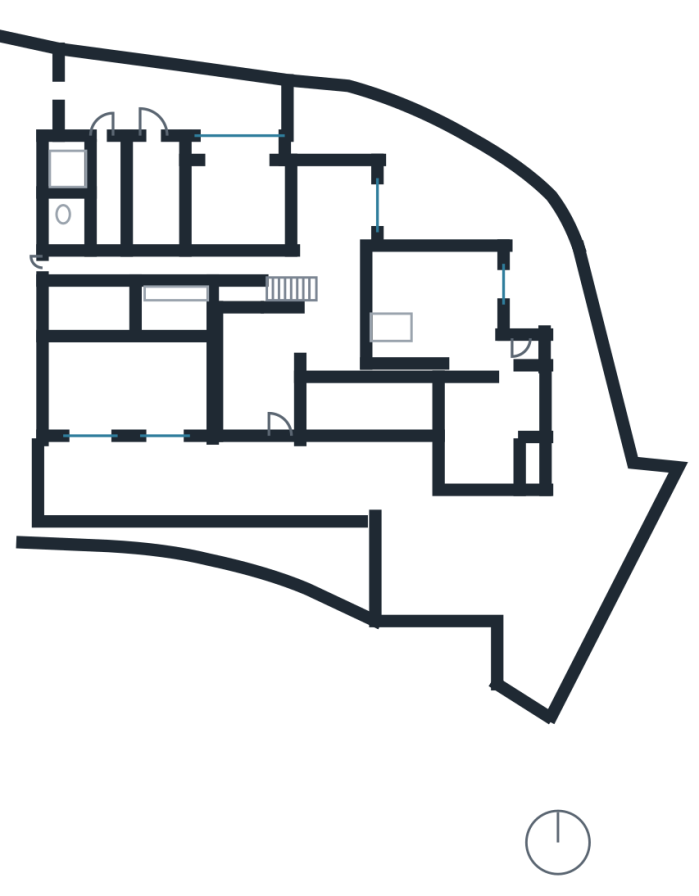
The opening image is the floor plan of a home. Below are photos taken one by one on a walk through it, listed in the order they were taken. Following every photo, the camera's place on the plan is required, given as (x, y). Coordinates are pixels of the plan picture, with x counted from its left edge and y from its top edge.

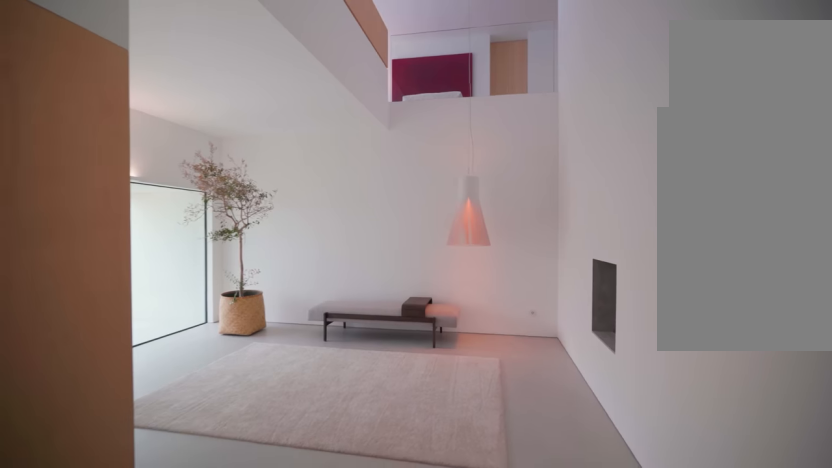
(300, 340)
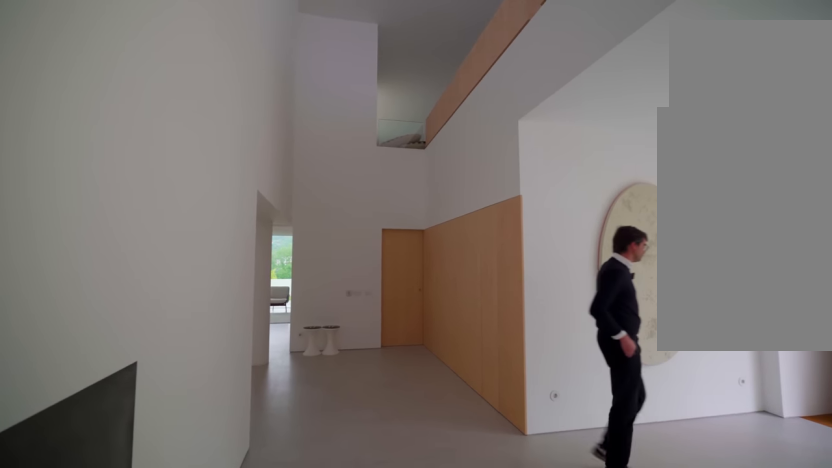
(243, 329)
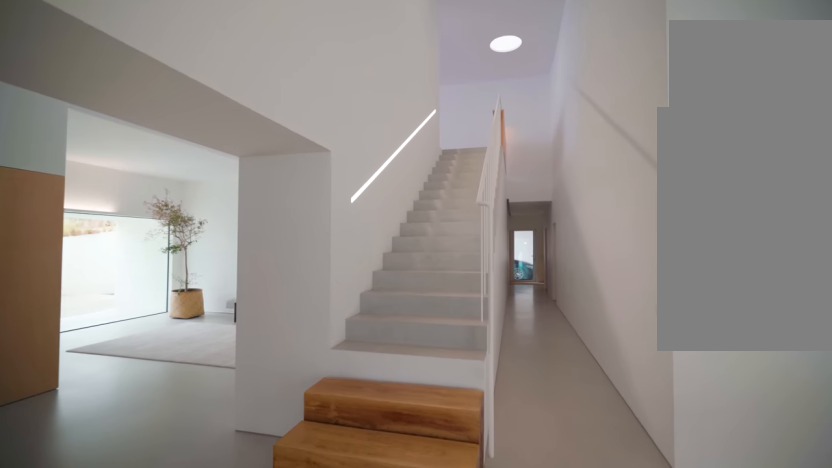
(355, 268)
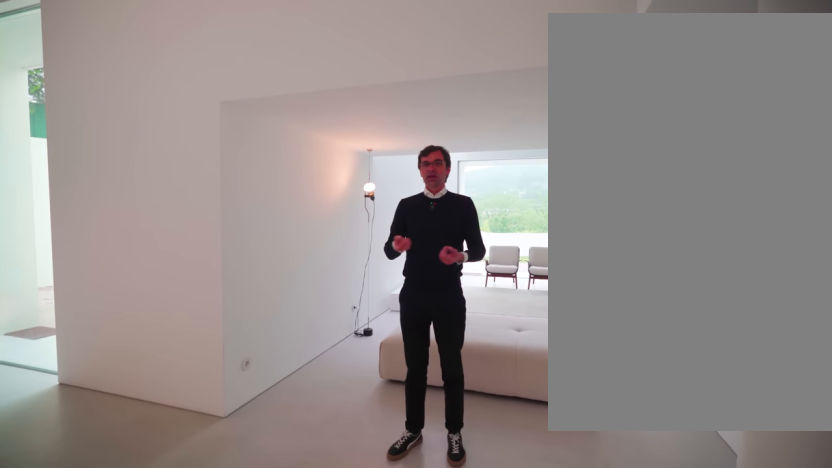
(328, 300)
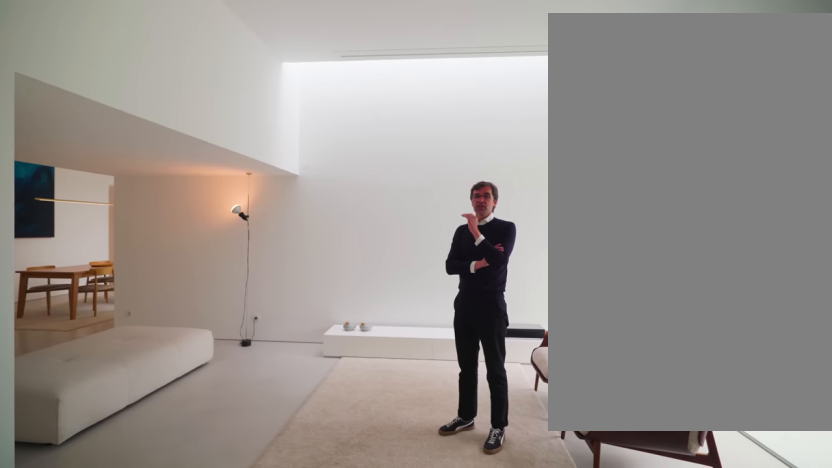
(480, 321)
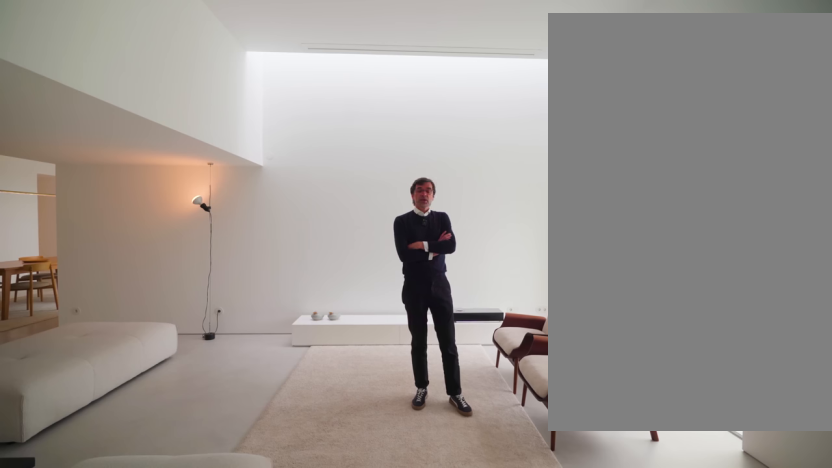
(461, 318)
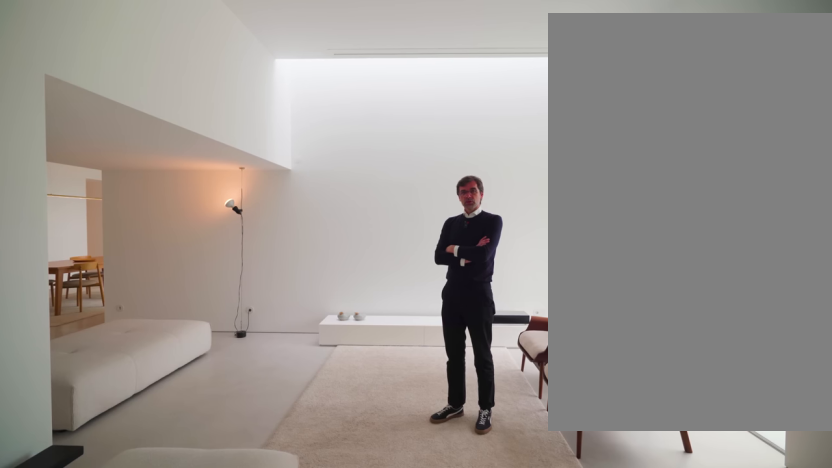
(462, 317)
